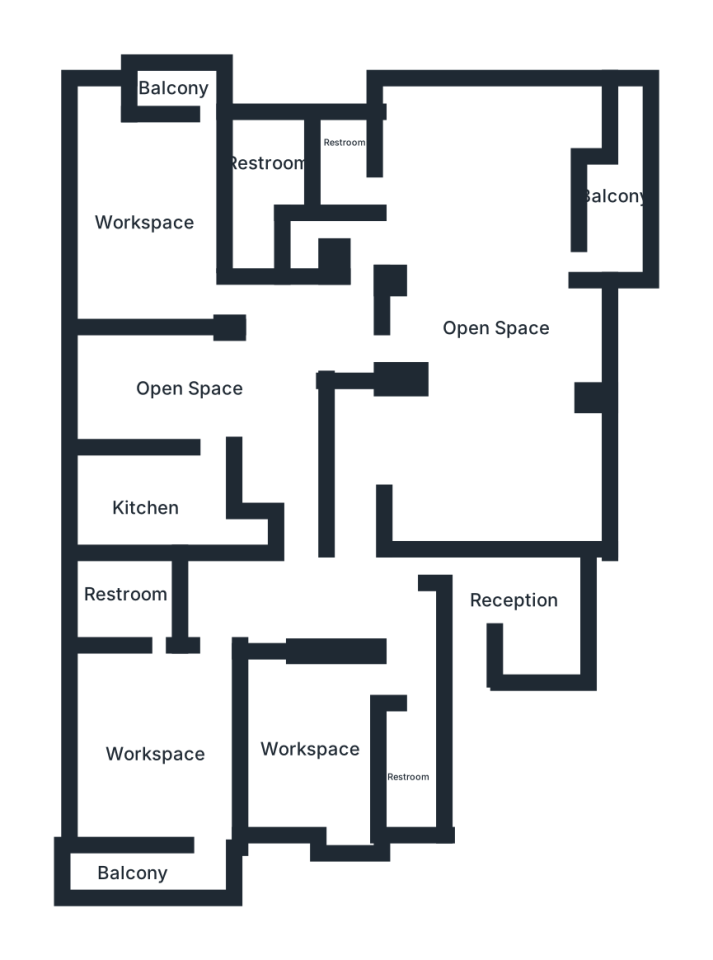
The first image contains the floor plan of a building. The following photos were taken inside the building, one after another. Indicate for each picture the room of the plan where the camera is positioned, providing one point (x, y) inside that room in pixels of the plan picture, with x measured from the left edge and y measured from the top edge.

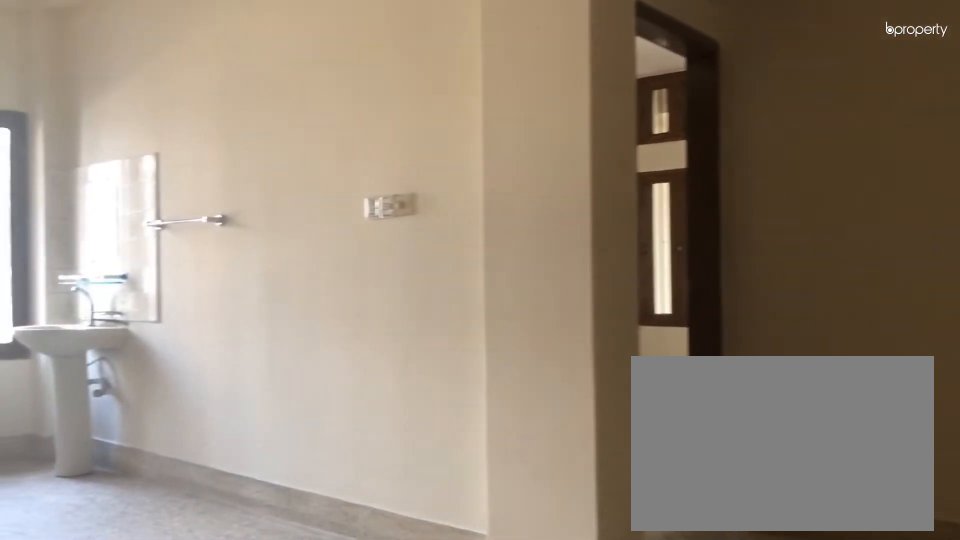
(253, 394)
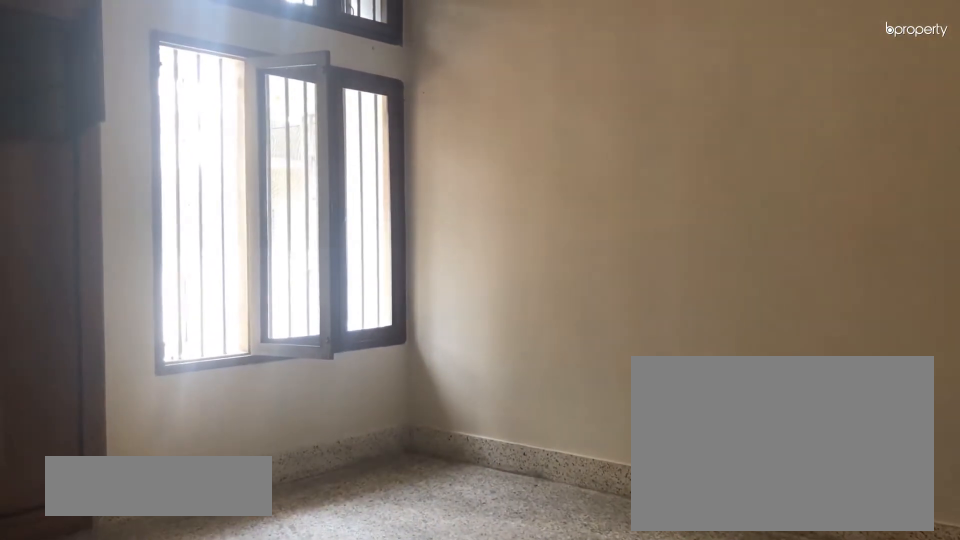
(310, 750)
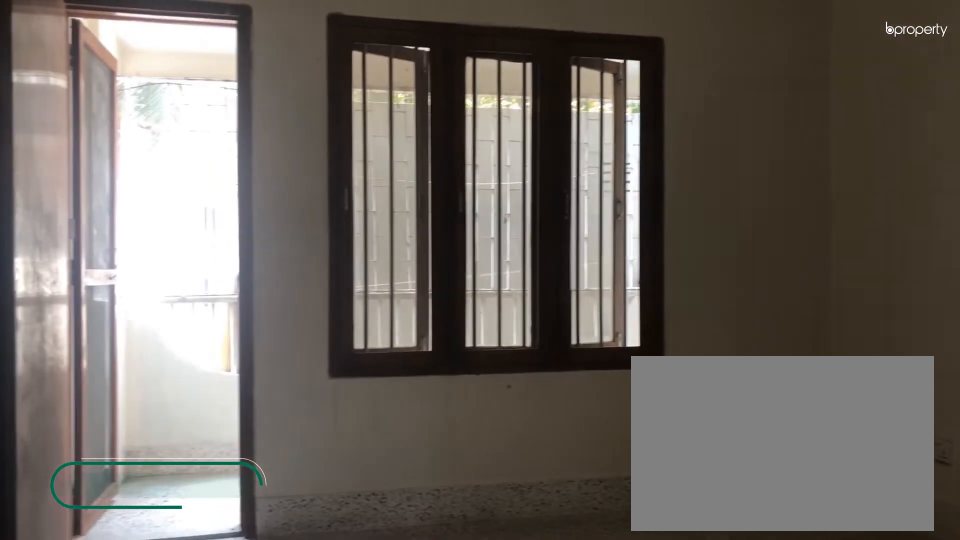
(162, 730)
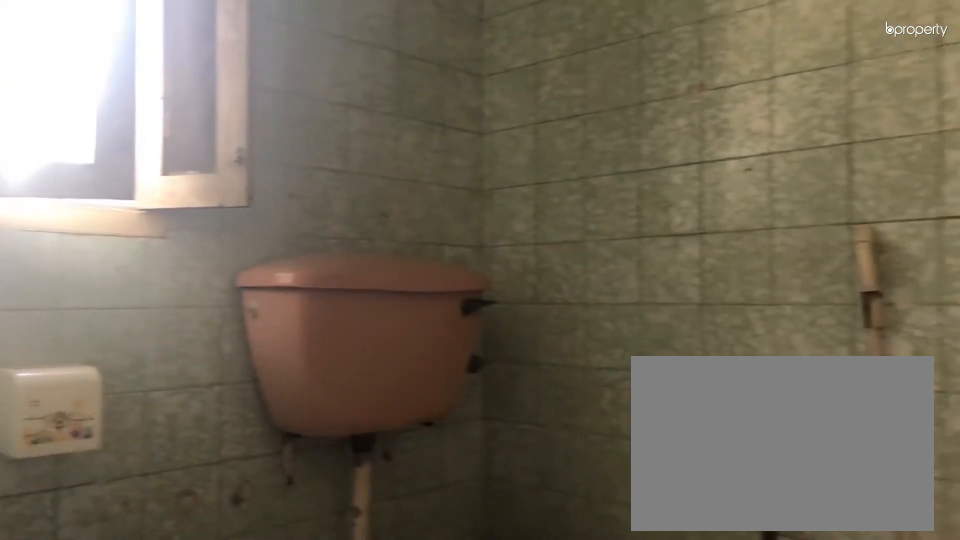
(122, 602)
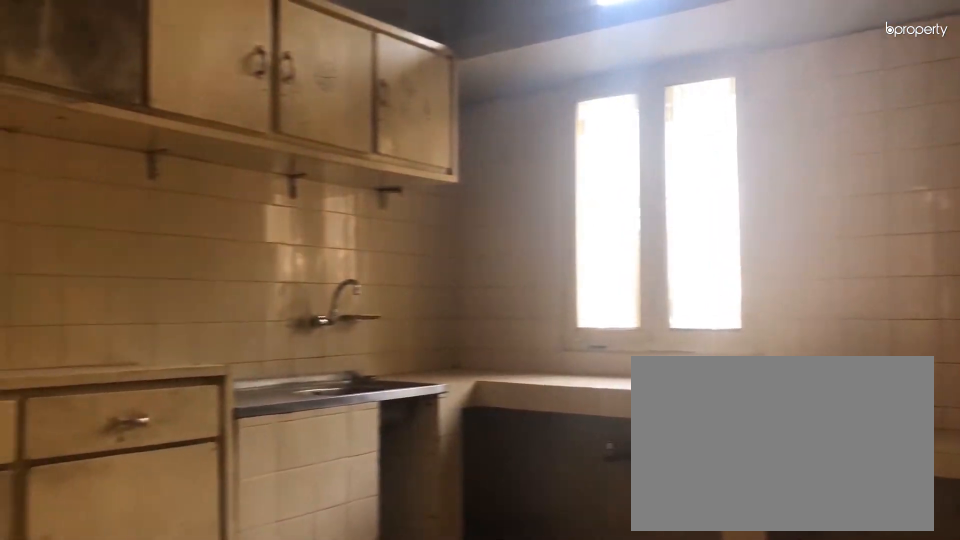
(144, 513)
